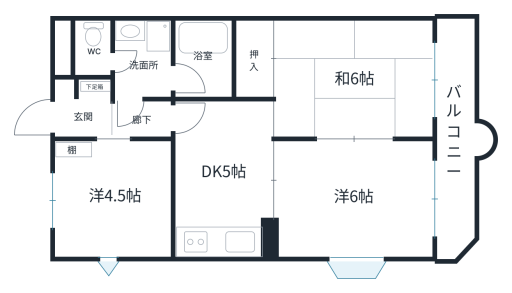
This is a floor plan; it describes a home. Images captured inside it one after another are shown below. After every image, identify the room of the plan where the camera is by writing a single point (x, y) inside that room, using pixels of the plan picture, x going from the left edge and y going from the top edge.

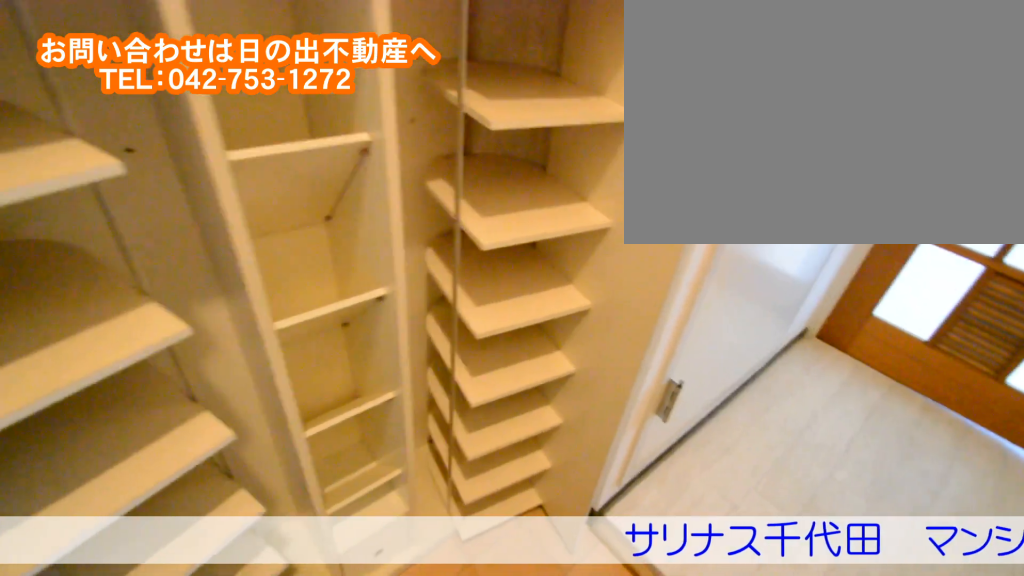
(102, 116)
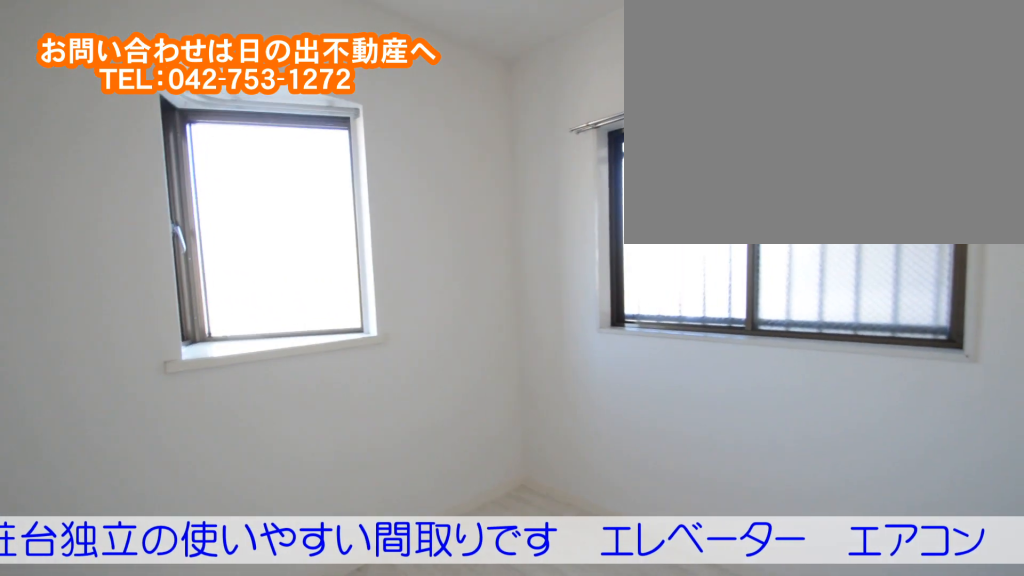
(114, 221)
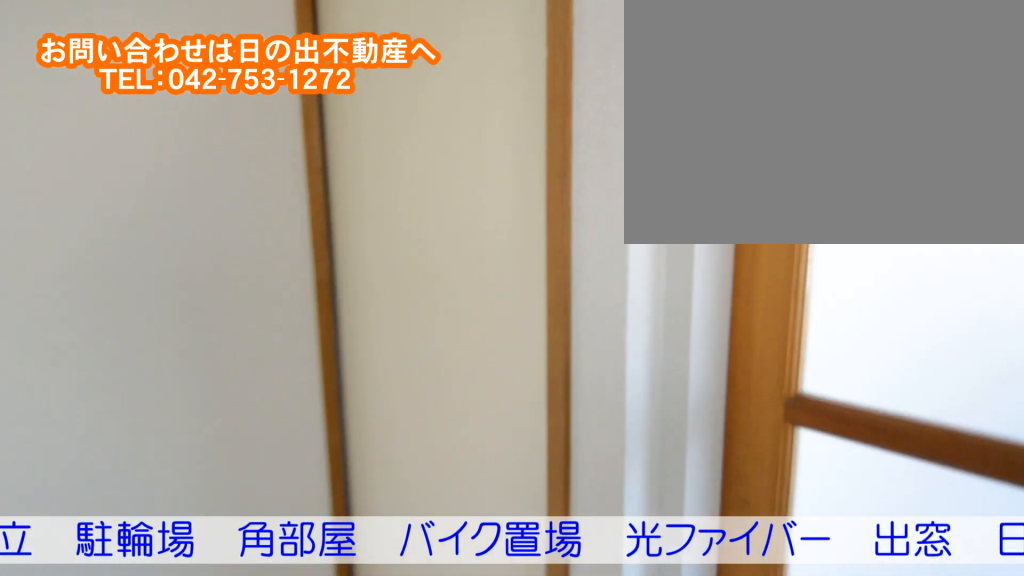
(229, 194)
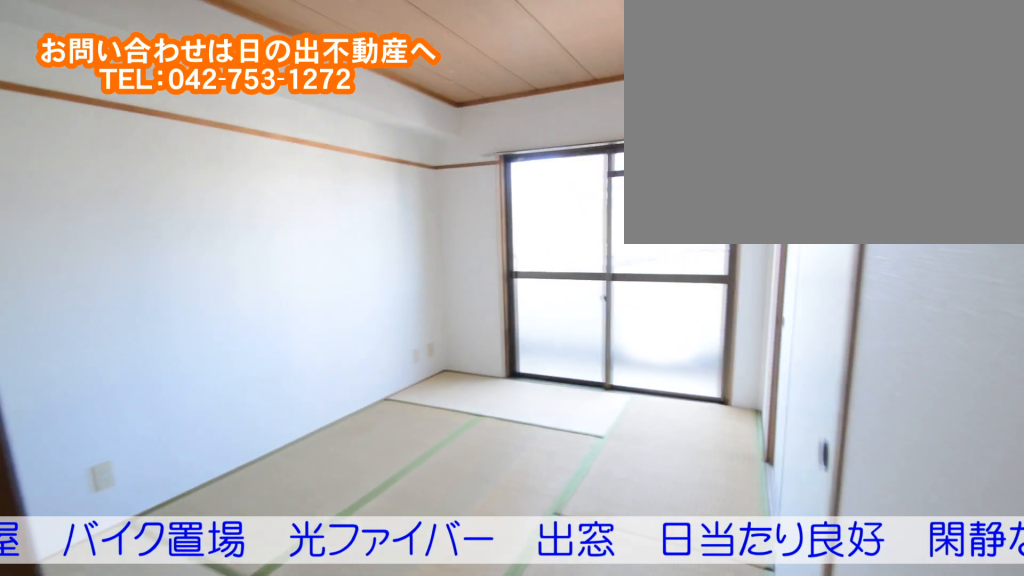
(350, 101)
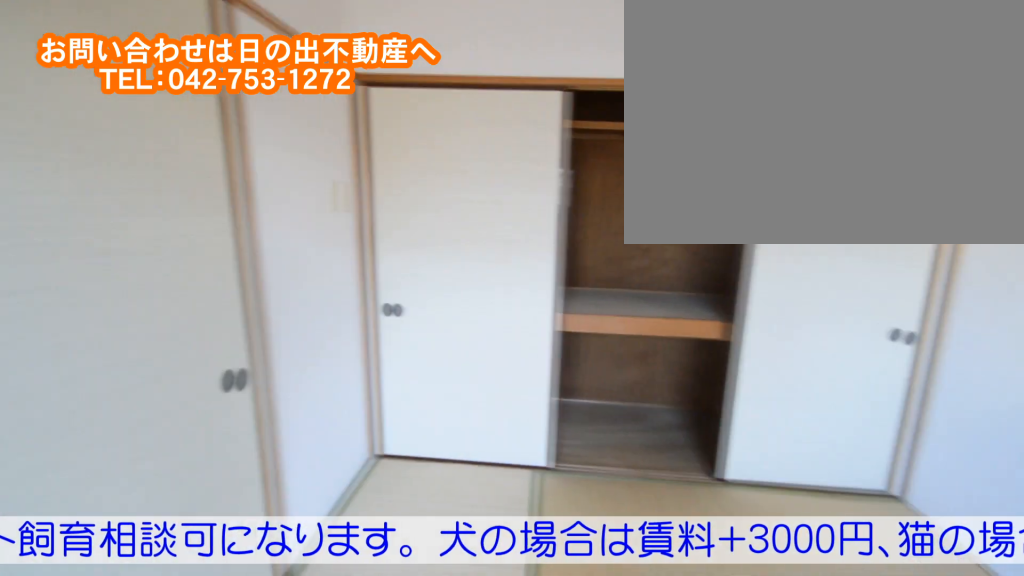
(351, 101)
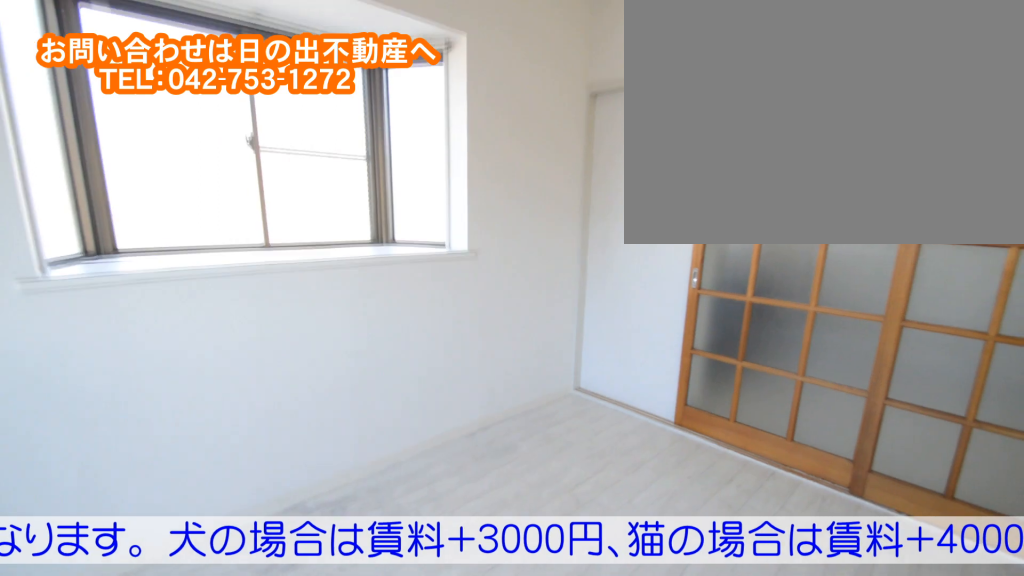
(358, 213)
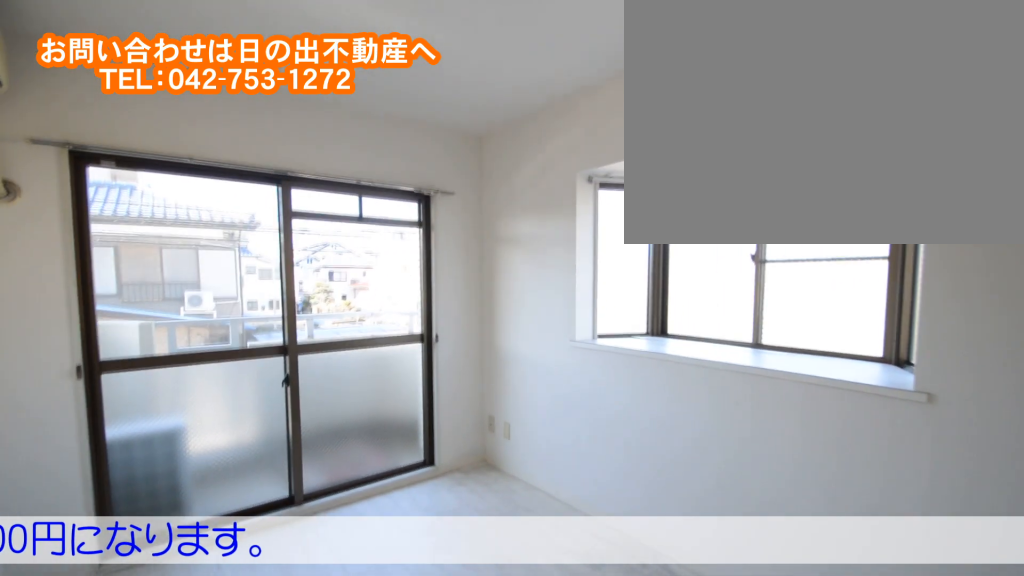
(358, 213)
